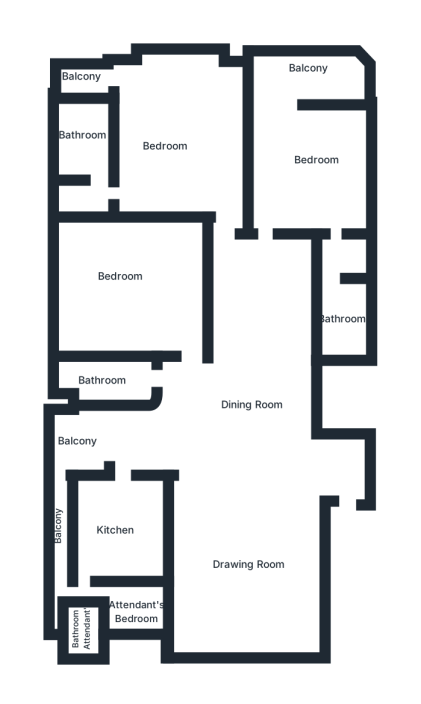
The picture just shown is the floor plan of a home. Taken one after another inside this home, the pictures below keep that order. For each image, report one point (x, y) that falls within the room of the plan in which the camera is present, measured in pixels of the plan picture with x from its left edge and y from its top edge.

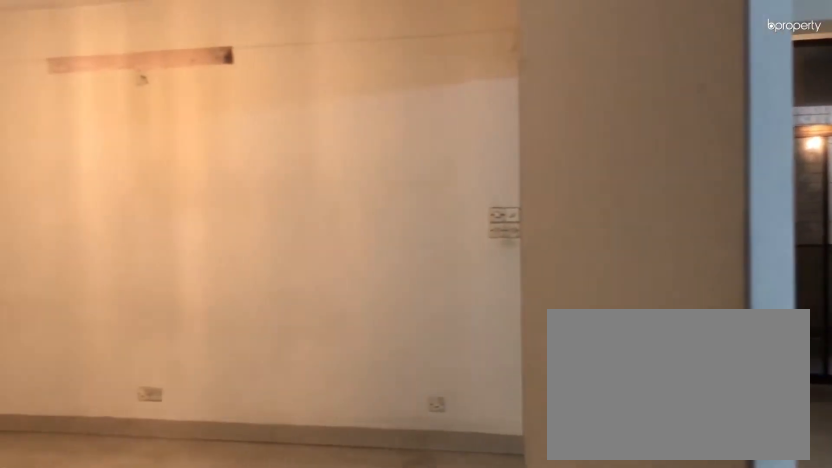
(253, 555)
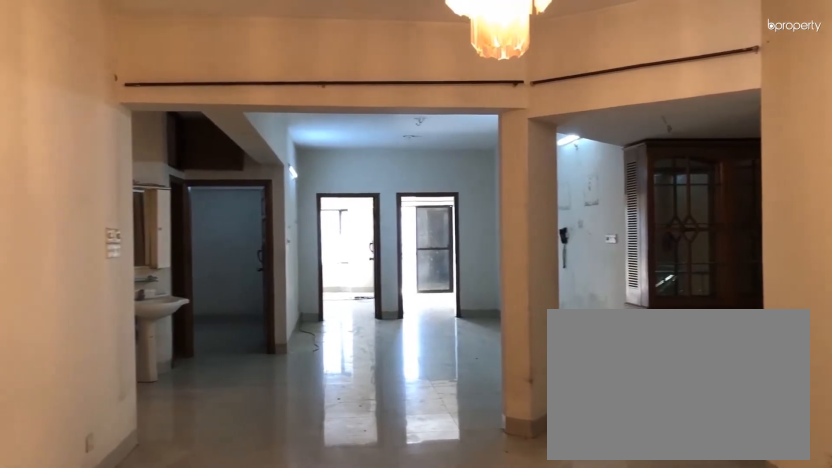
(260, 547)
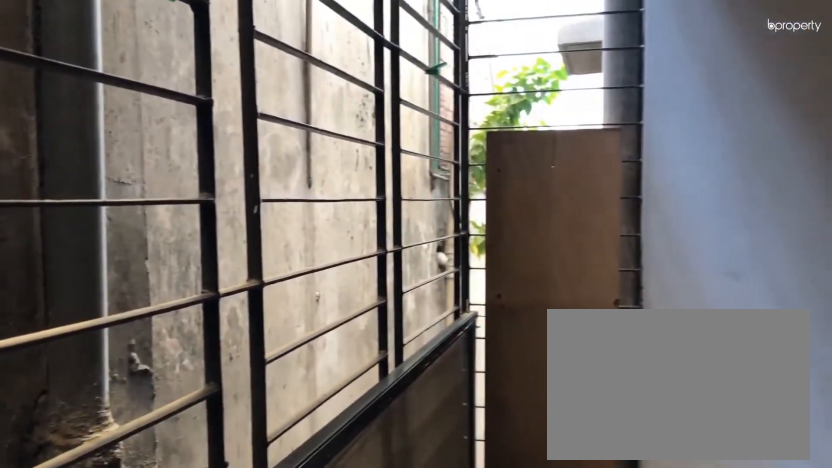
(89, 445)
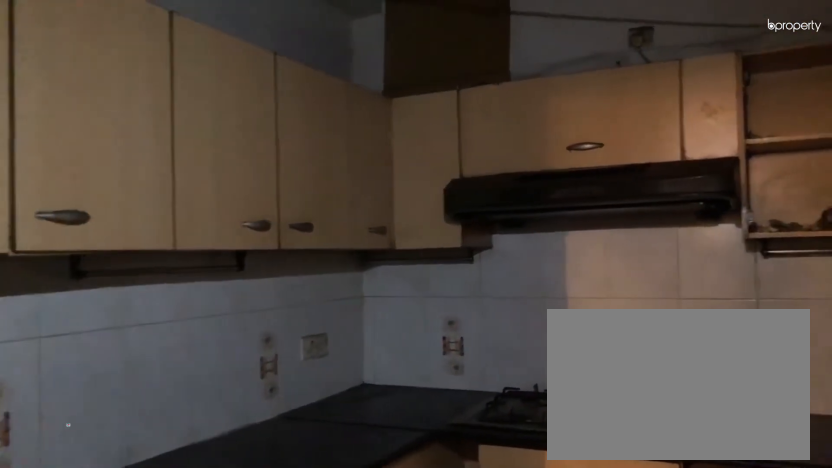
(118, 530)
